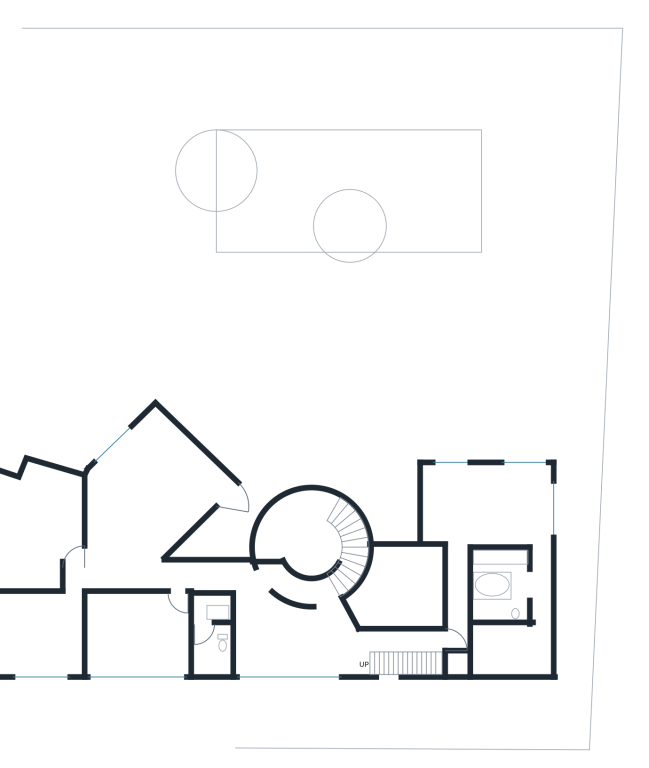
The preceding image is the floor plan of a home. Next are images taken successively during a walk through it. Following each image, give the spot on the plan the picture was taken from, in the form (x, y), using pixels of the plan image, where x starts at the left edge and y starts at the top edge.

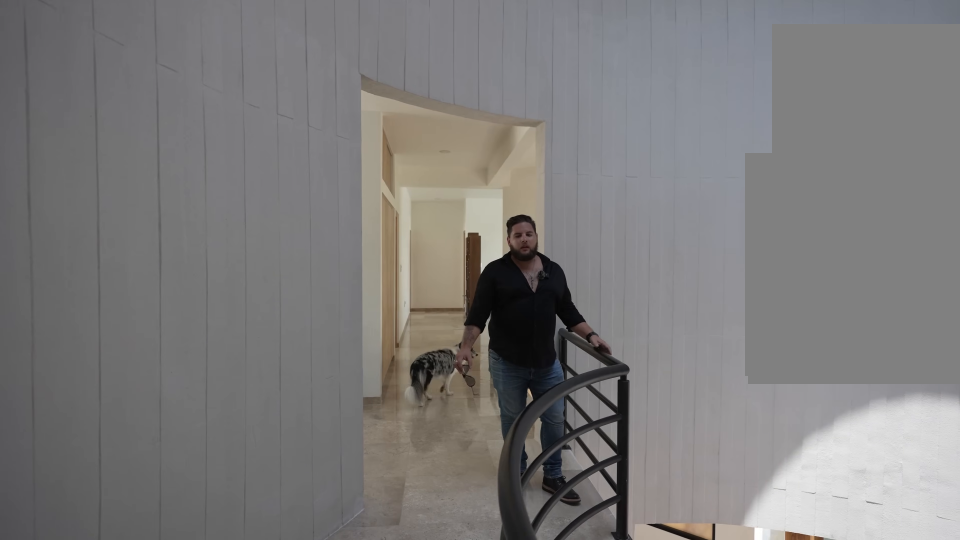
(326, 584)
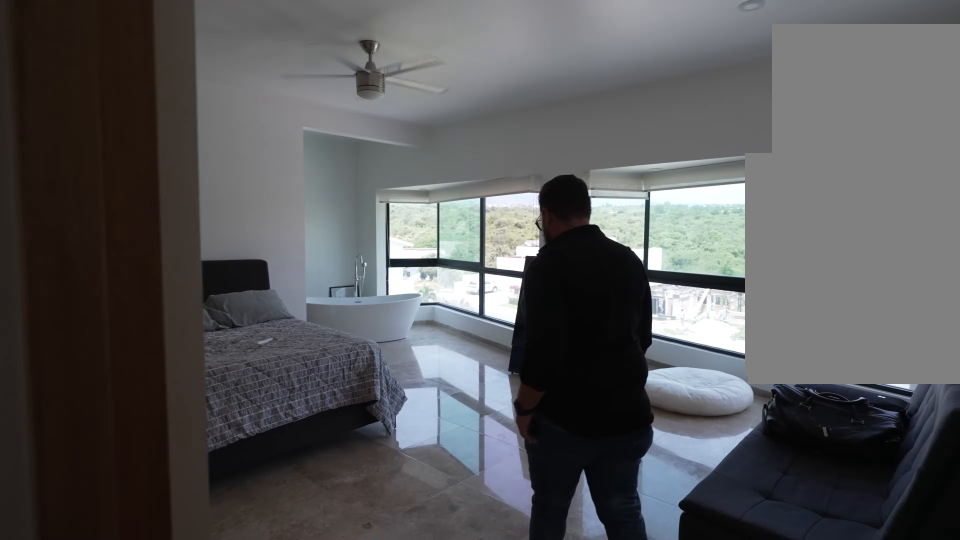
(67, 554)
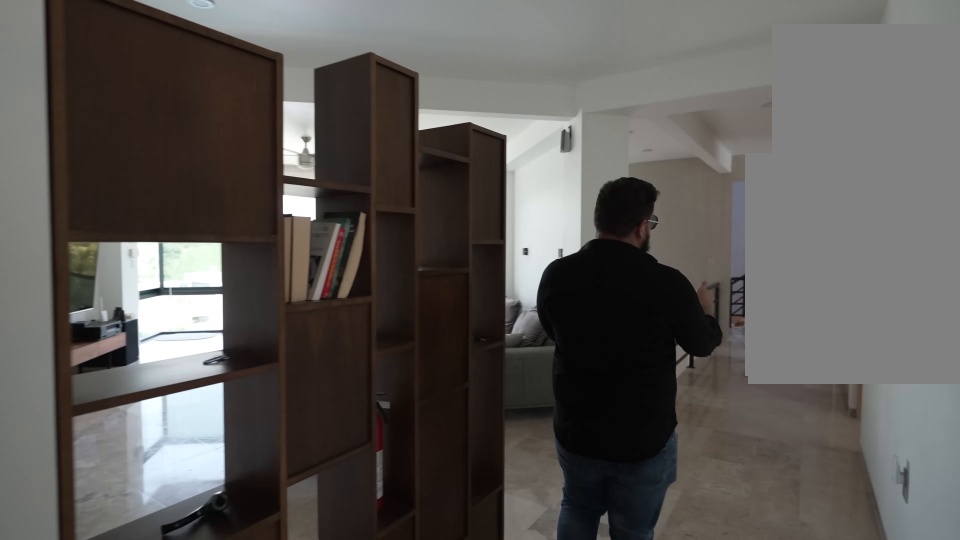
(100, 575)
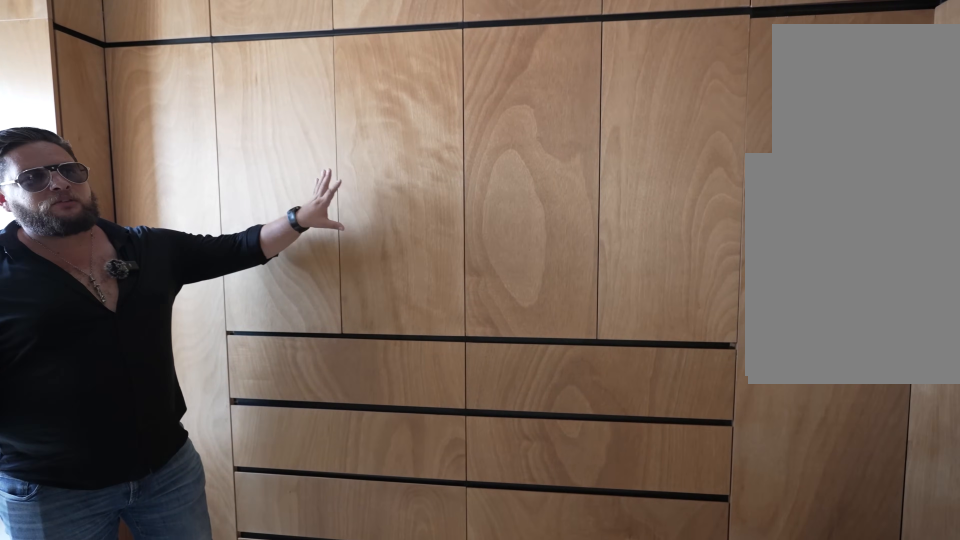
(506, 653)
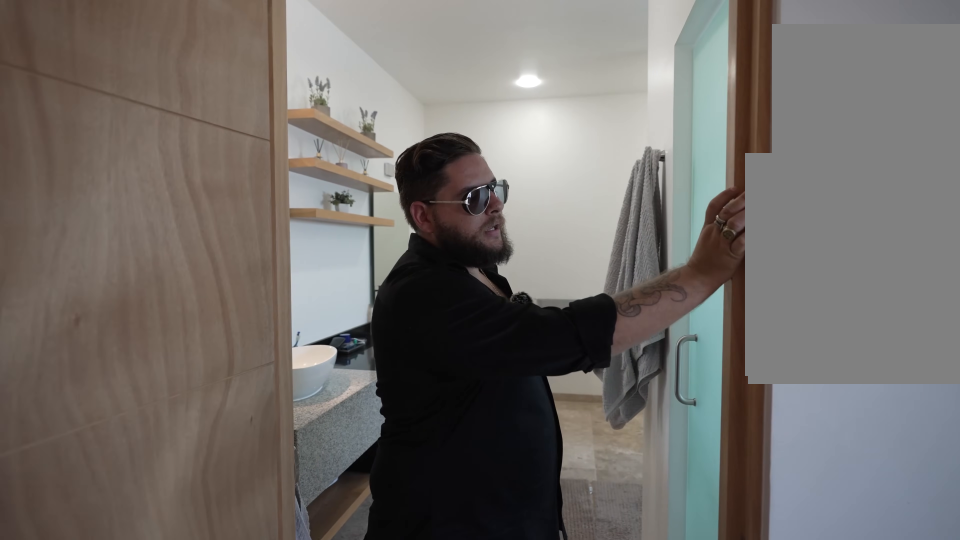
(506, 653)
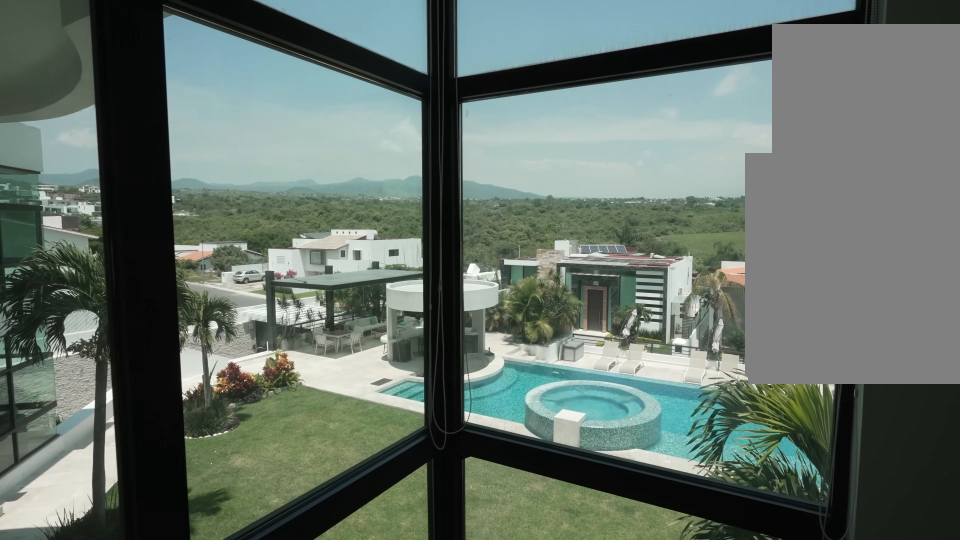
(476, 480)
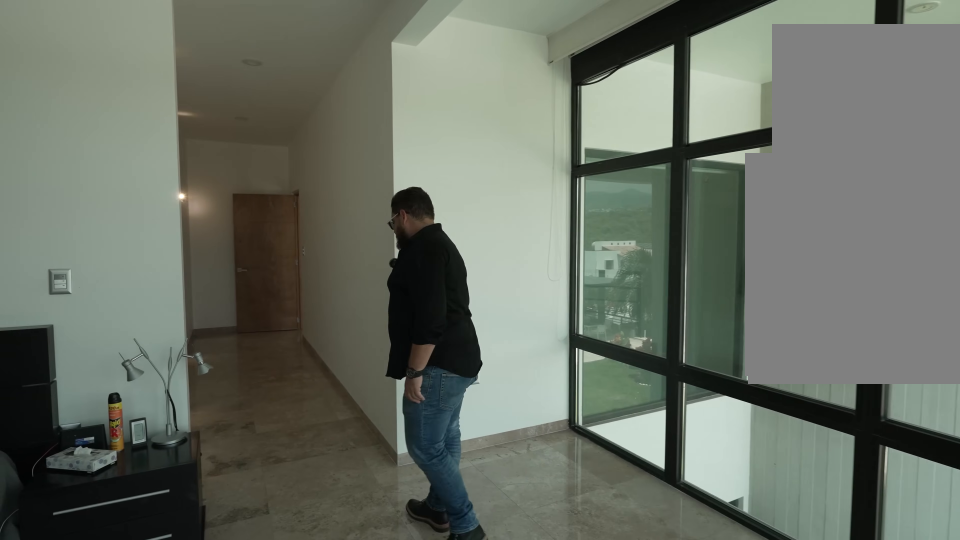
(476, 480)
